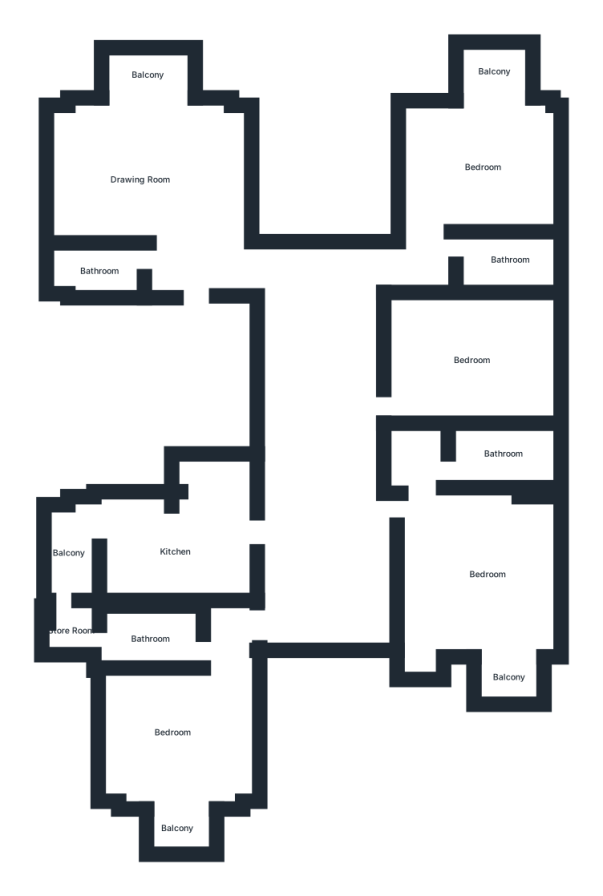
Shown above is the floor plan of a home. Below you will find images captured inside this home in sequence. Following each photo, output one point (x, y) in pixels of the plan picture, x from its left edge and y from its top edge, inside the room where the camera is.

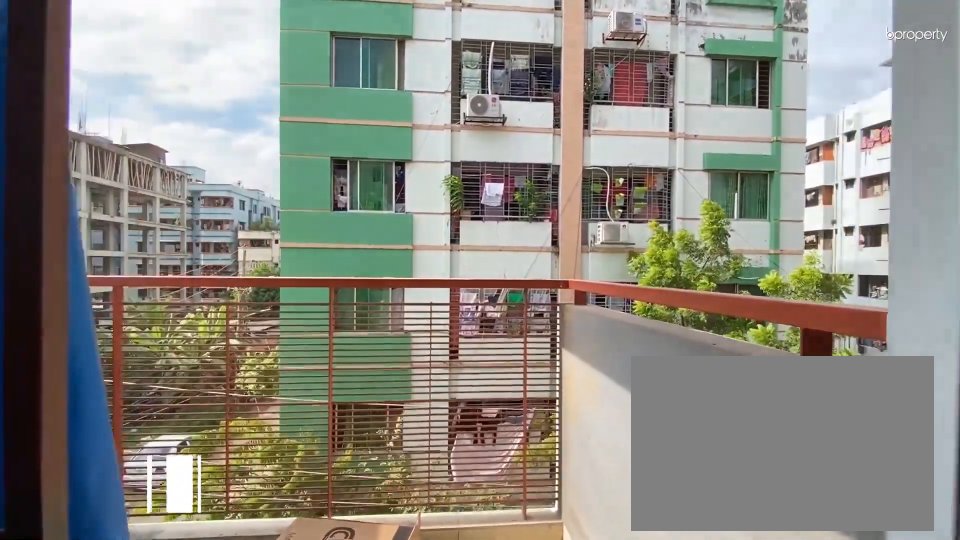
(151, 91)
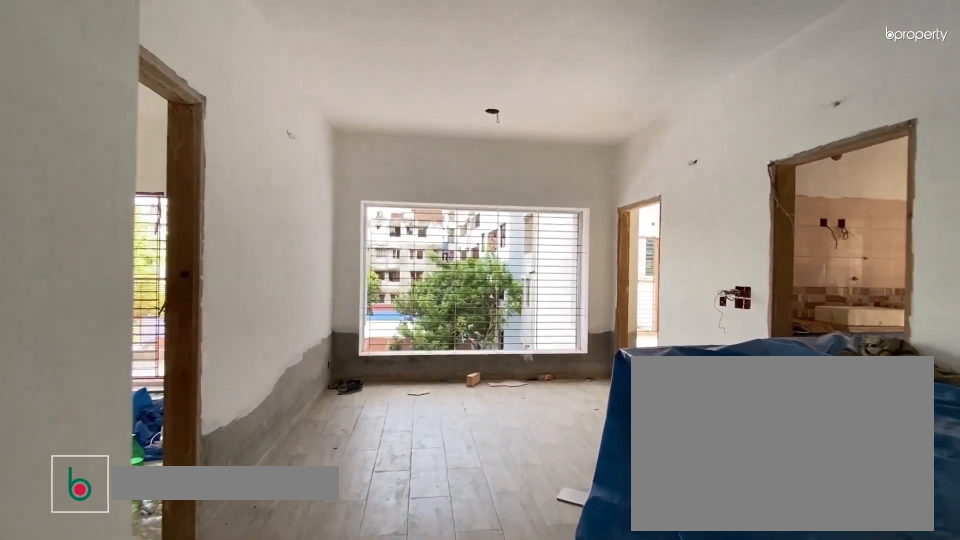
(324, 458)
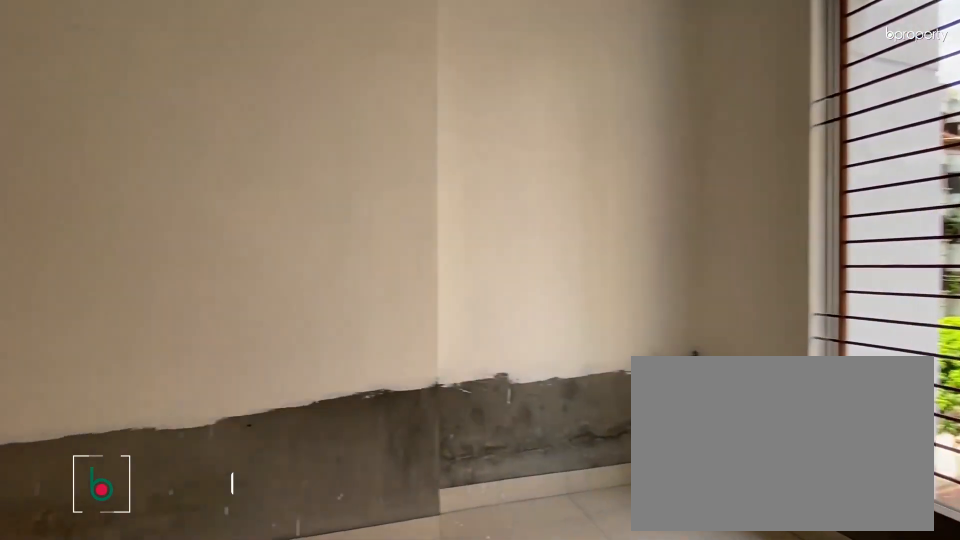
(474, 360)
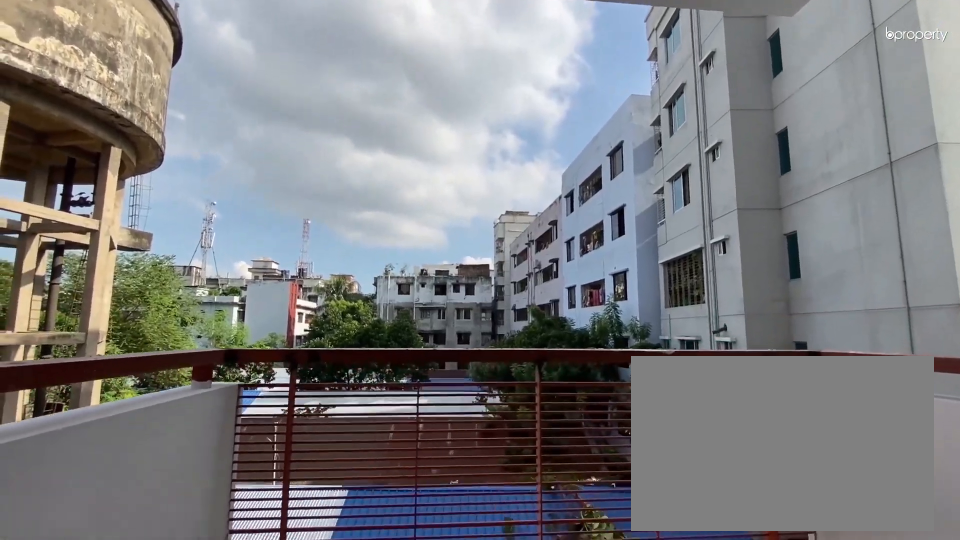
(507, 676)
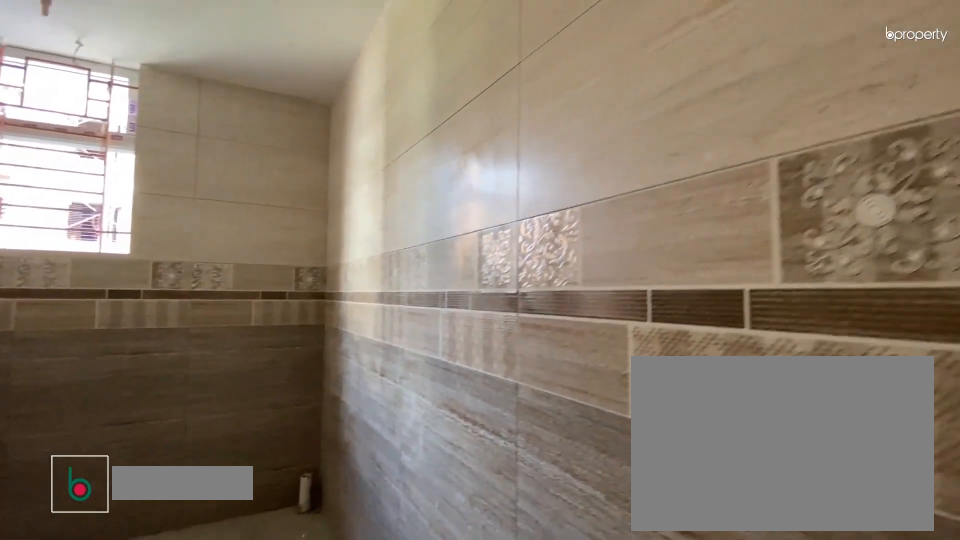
(502, 456)
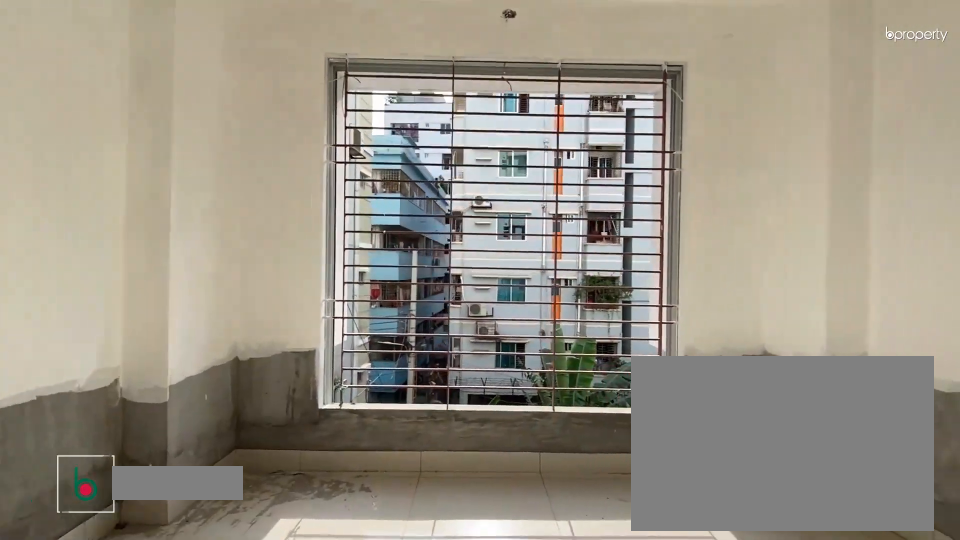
(176, 736)
